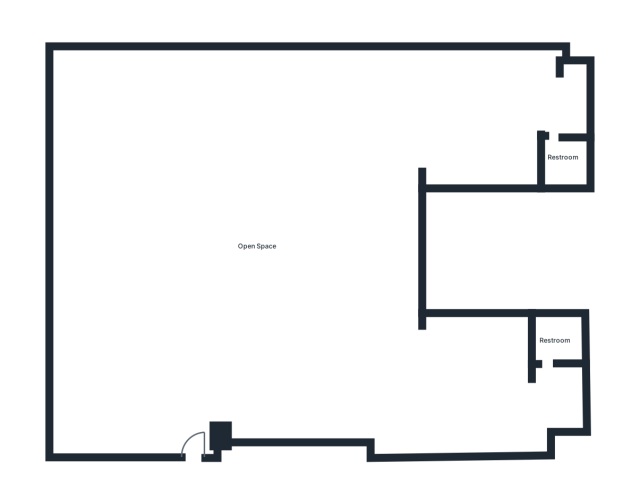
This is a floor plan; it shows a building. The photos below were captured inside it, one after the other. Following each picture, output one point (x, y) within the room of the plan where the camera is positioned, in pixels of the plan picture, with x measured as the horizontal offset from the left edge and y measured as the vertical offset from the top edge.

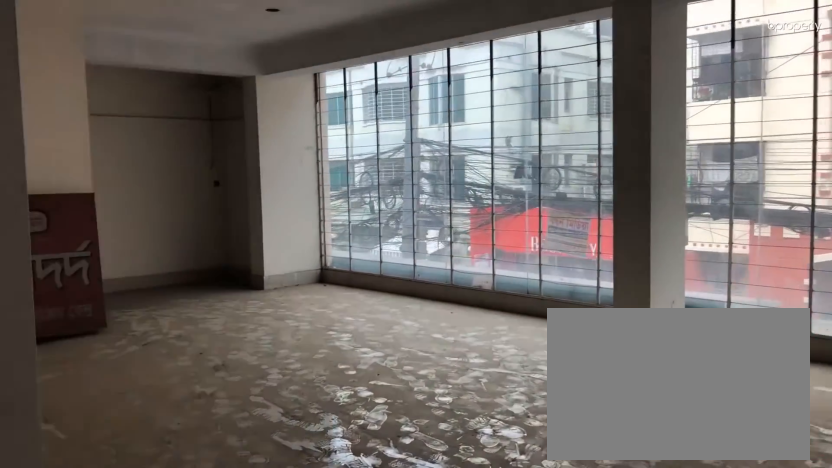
(469, 384)
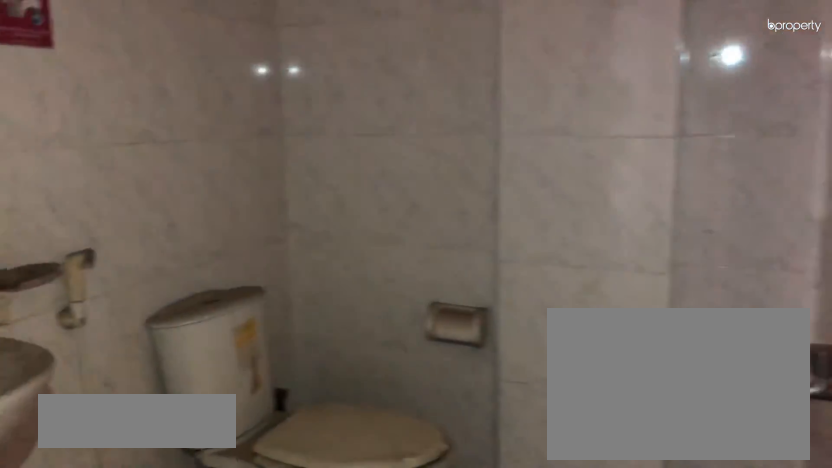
(565, 158)
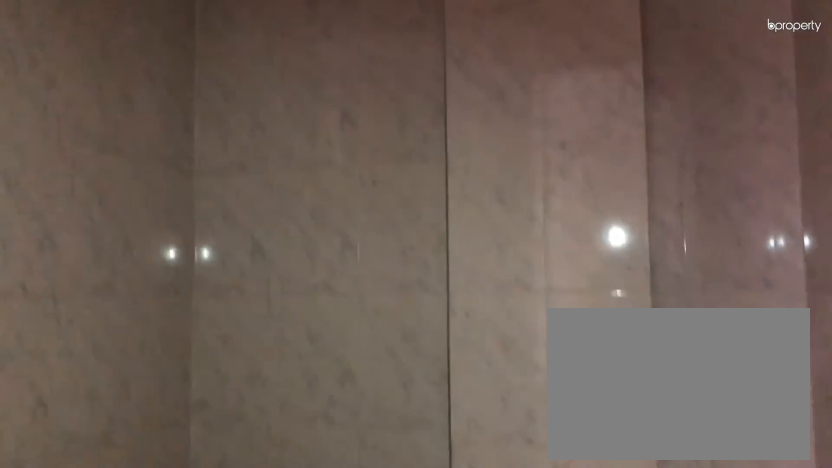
(565, 158)
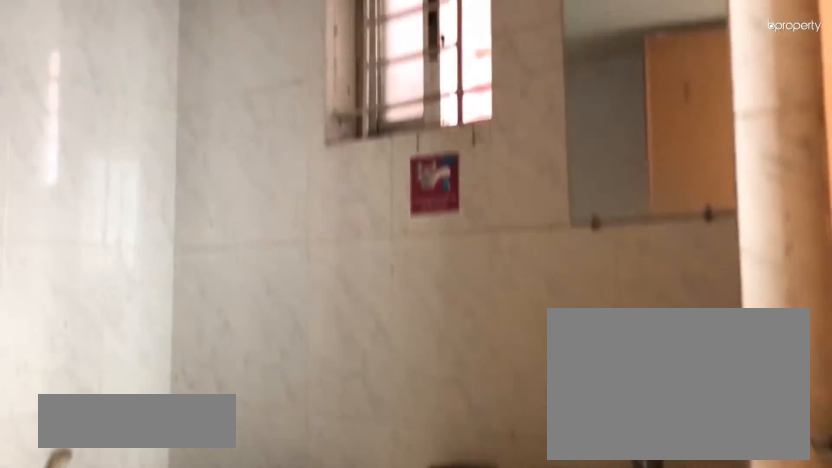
(554, 342)
